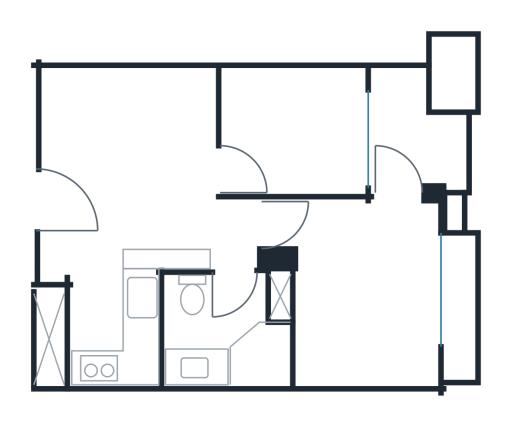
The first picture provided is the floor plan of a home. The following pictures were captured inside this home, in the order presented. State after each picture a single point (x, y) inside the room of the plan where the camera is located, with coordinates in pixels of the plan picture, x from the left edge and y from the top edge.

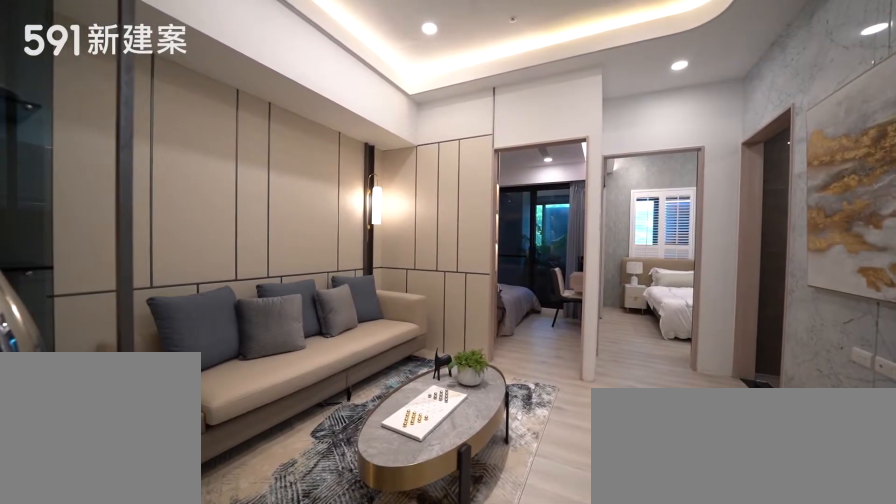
(130, 148)
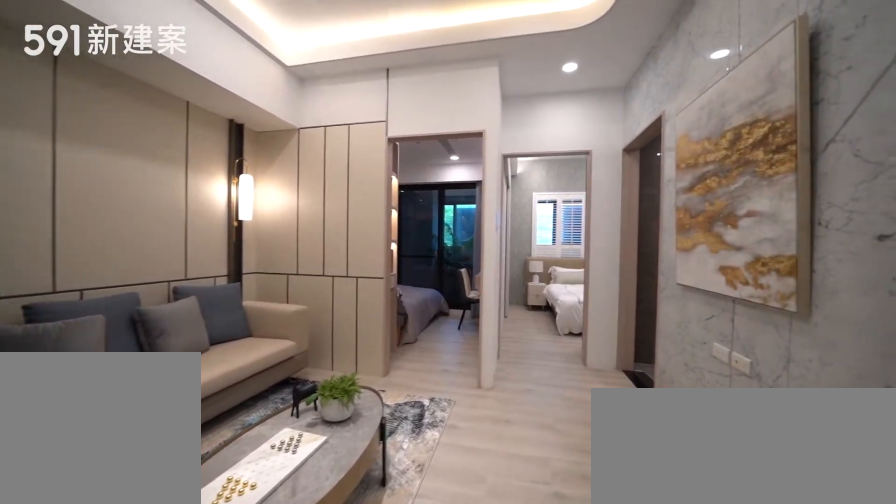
(130, 148)
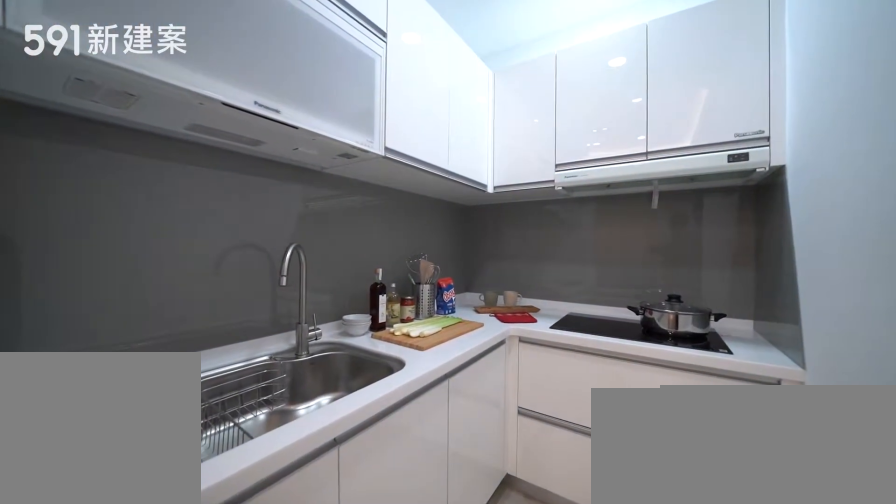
(108, 304)
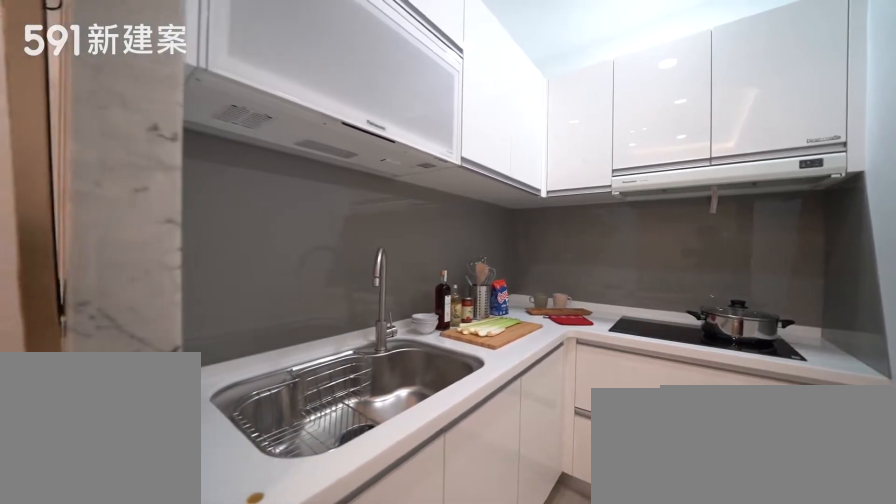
(108, 304)
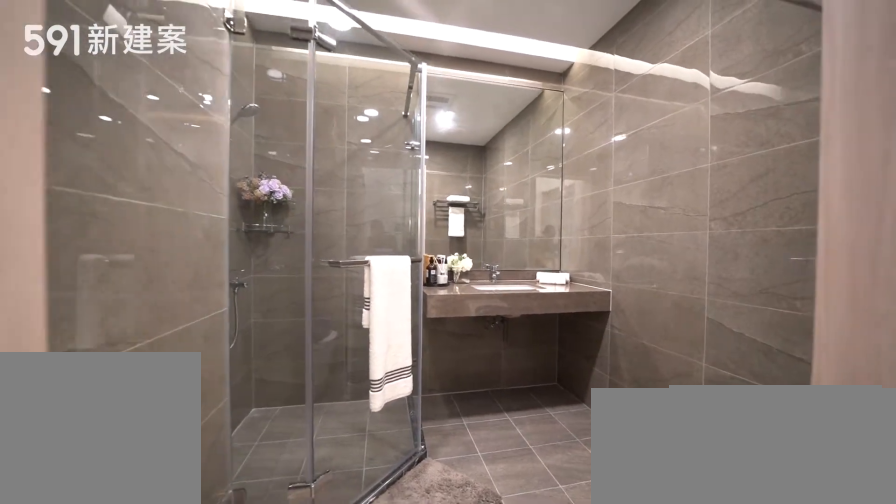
(227, 330)
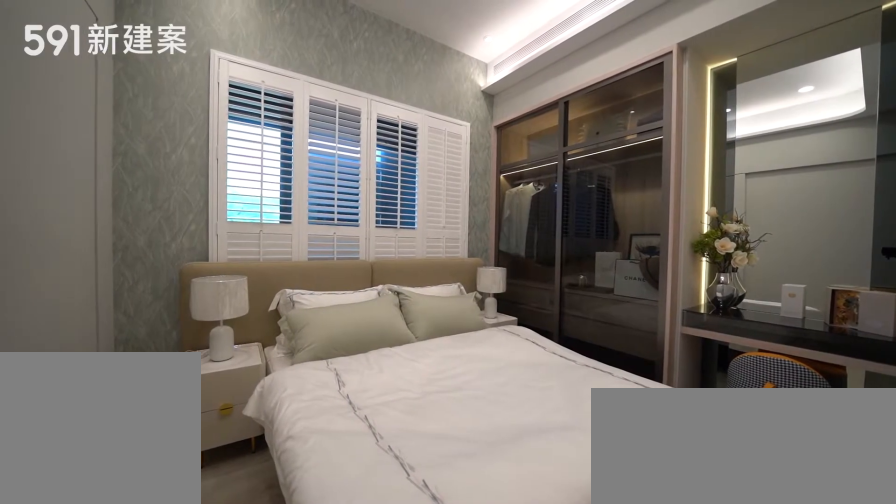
(365, 295)
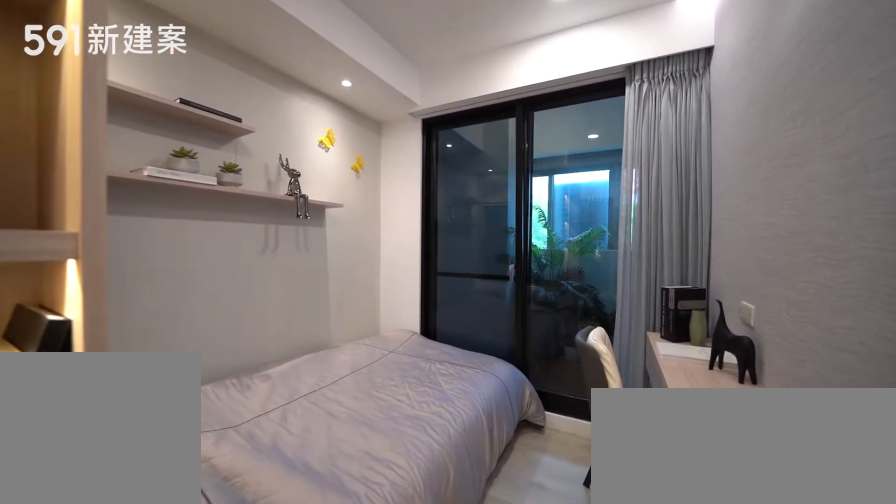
(297, 130)
